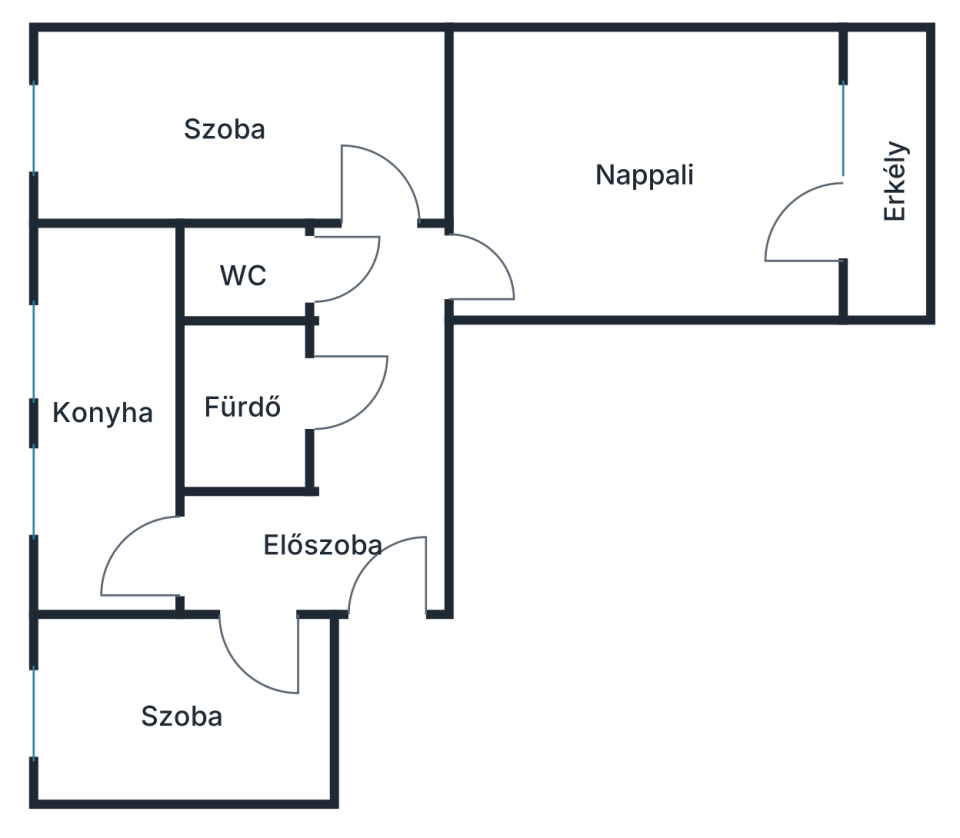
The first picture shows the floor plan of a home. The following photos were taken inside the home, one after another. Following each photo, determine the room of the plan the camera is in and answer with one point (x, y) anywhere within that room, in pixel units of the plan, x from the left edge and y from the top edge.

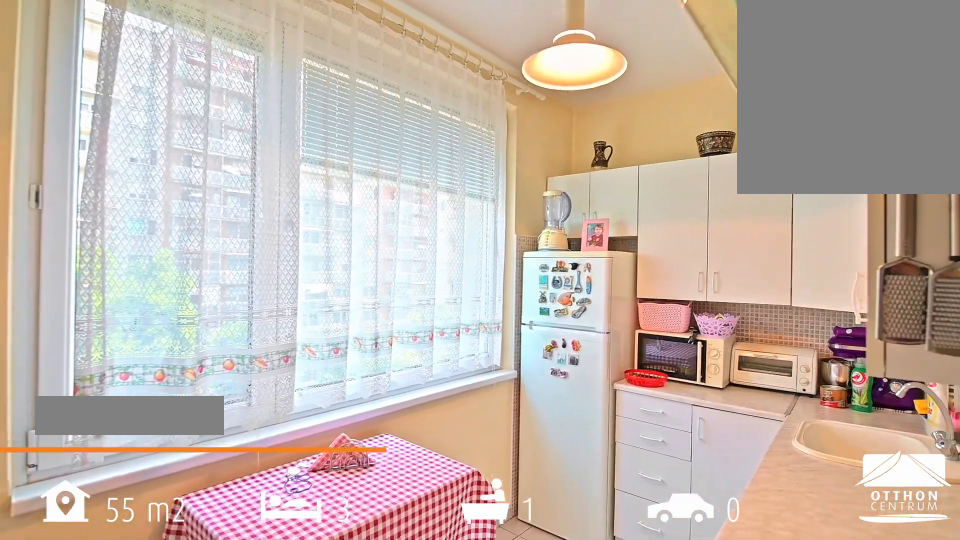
(113, 439)
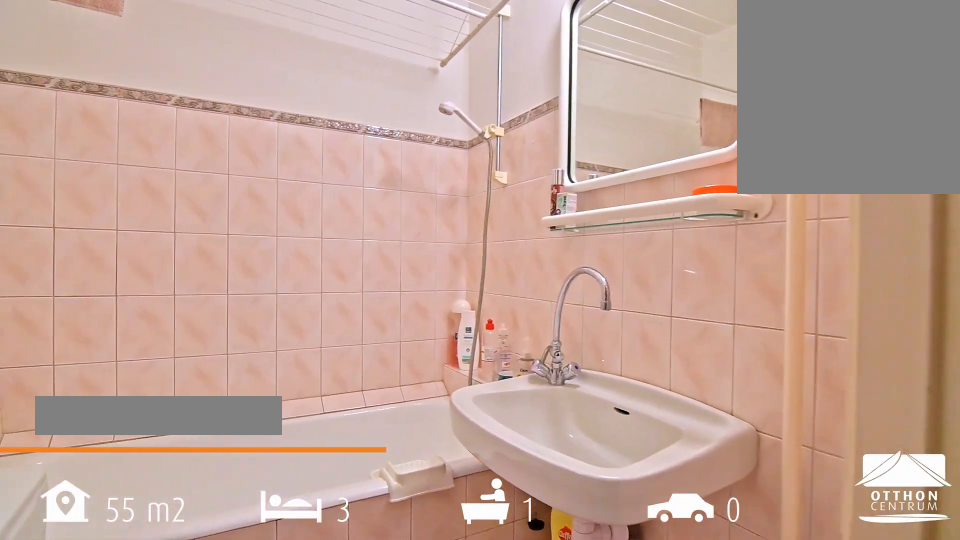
(249, 395)
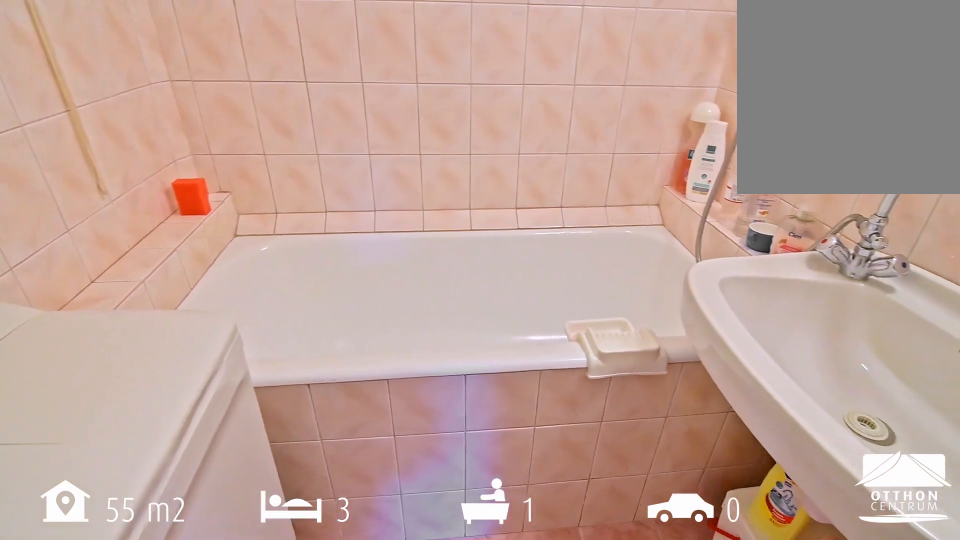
(249, 394)
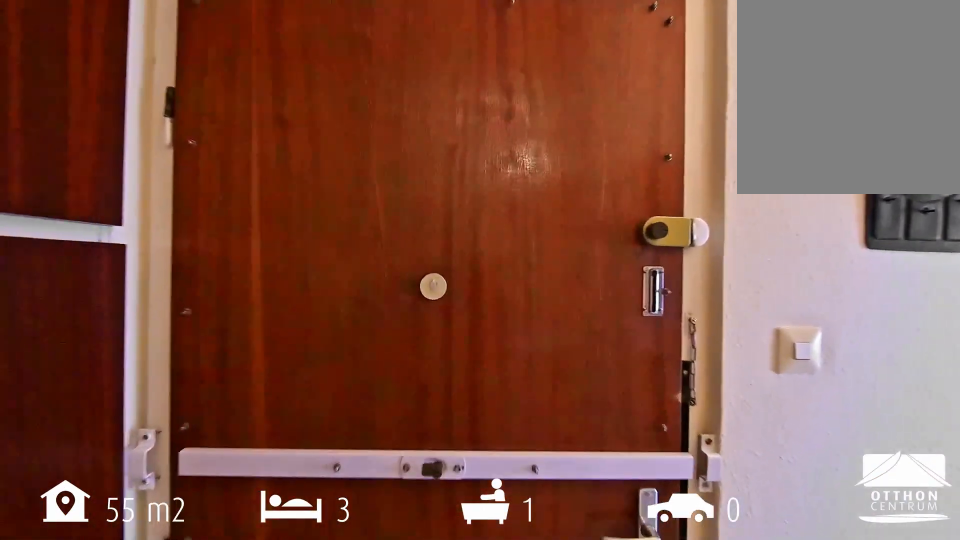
(385, 553)
